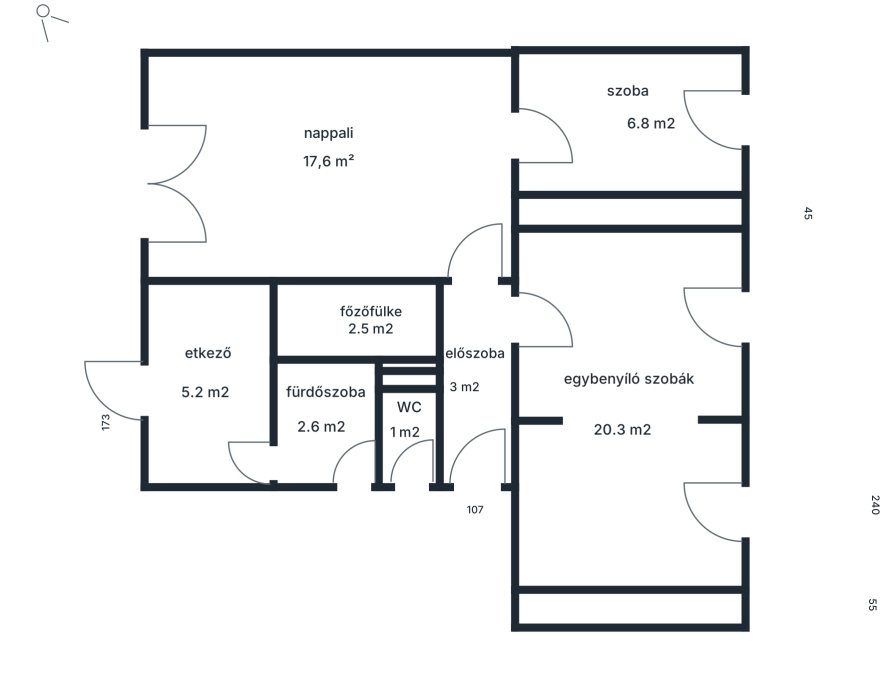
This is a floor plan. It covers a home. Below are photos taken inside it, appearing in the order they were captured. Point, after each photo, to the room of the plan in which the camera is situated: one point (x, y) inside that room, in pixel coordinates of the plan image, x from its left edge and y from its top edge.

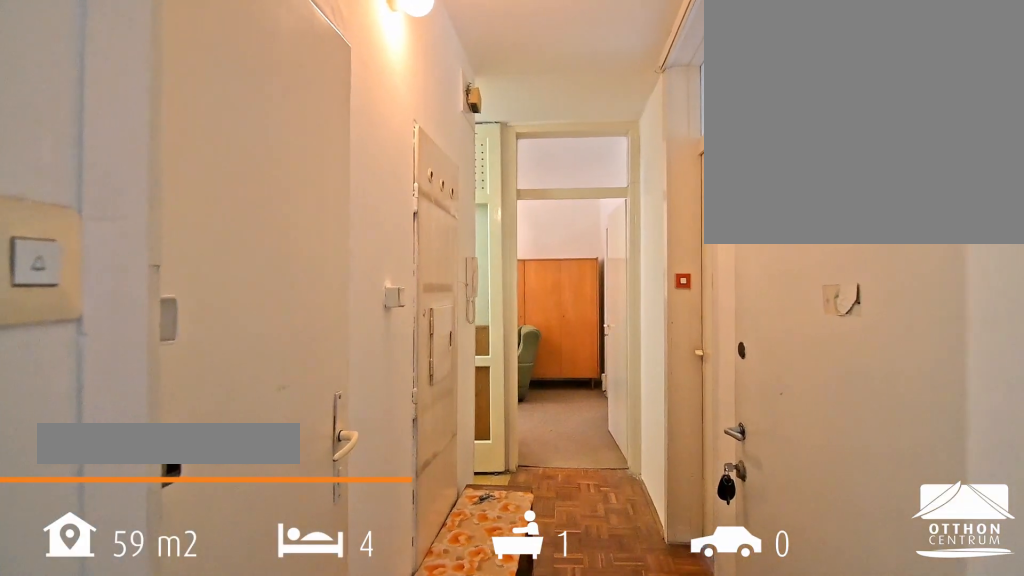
(477, 427)
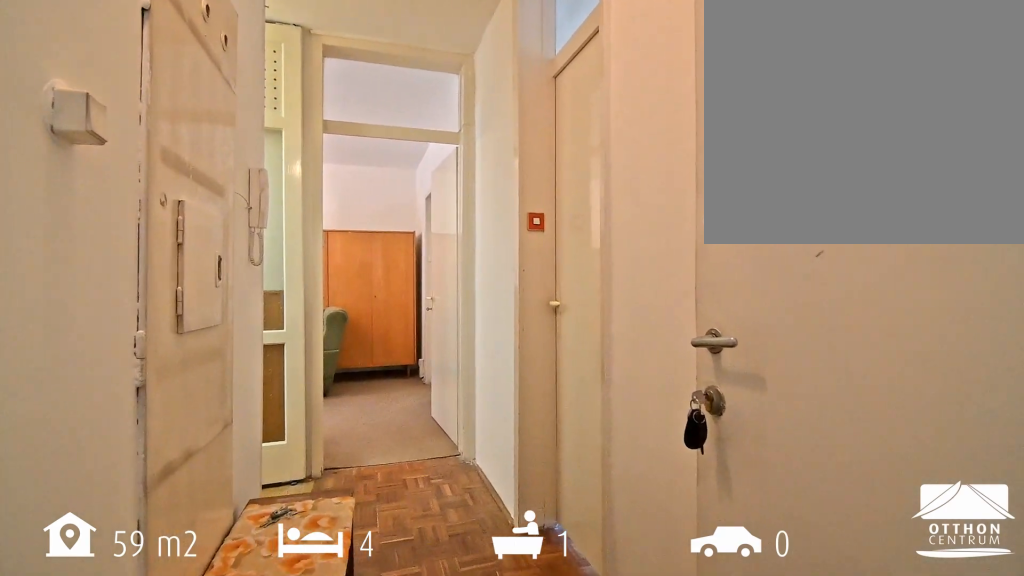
(477, 427)
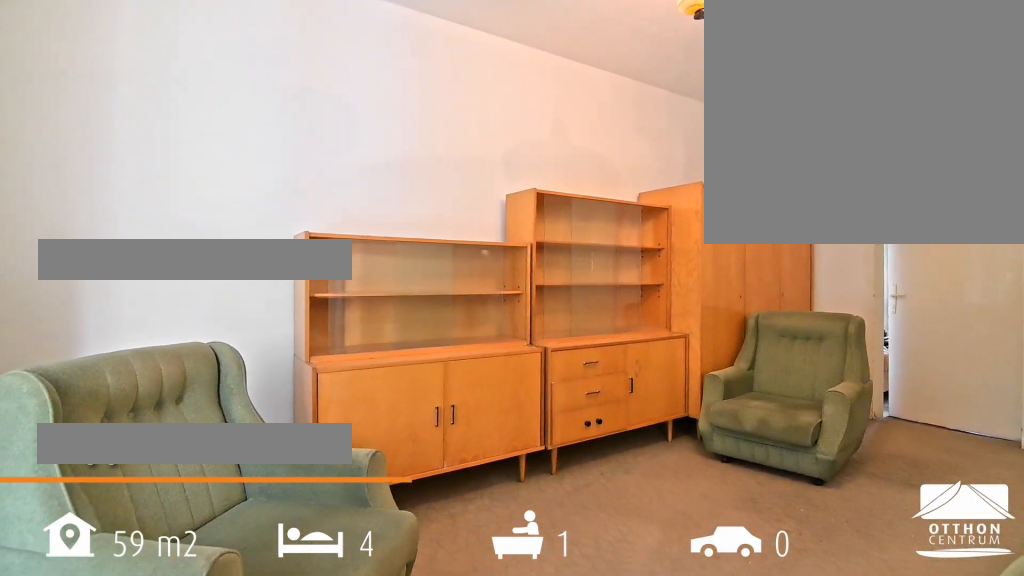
(287, 191)
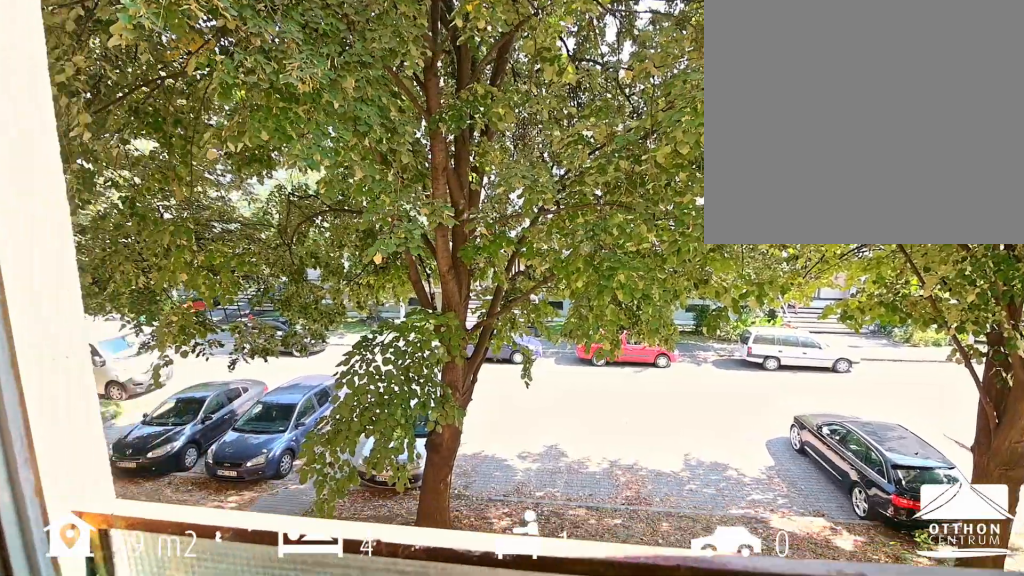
(287, 191)
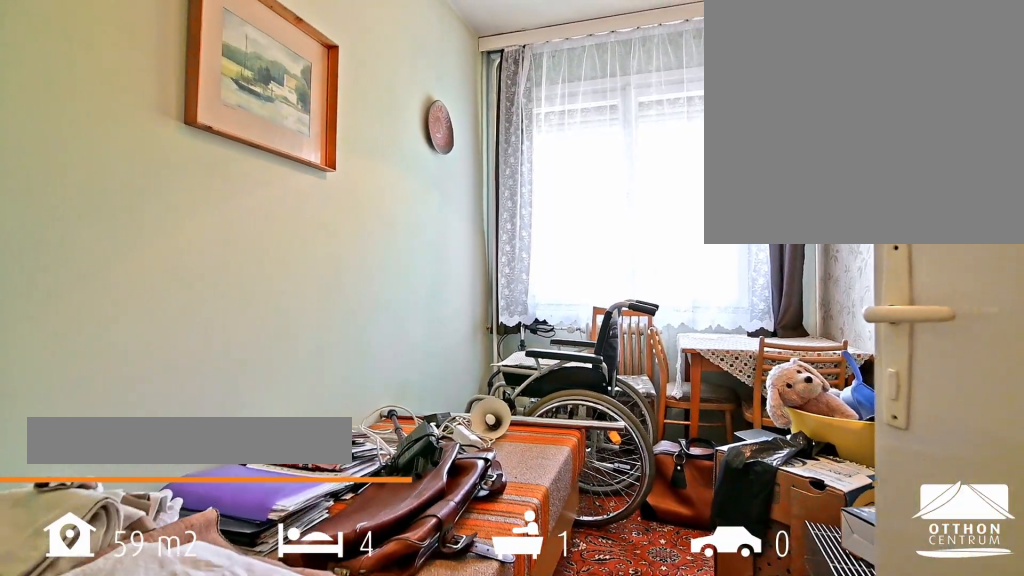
(635, 126)
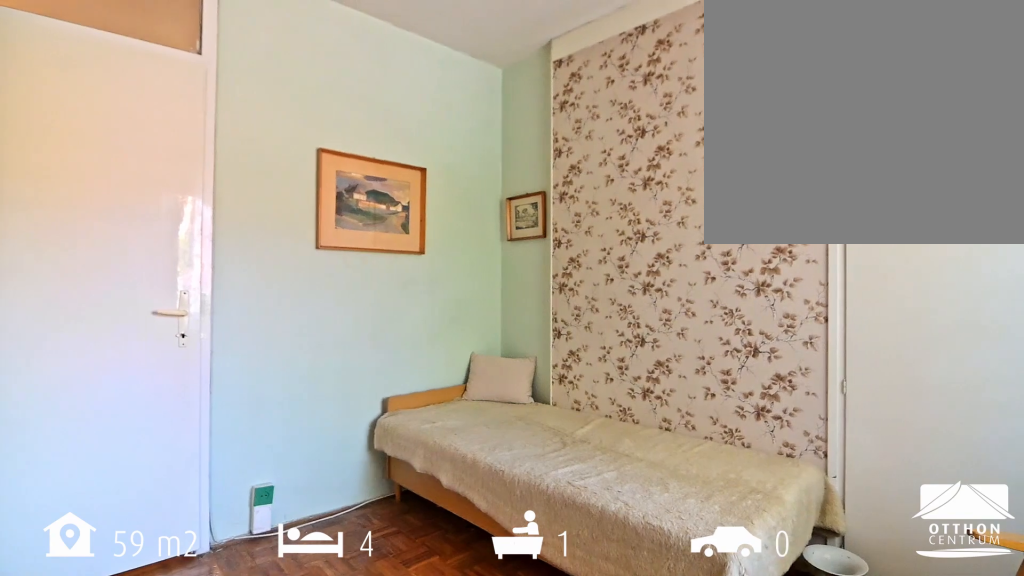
(621, 388)
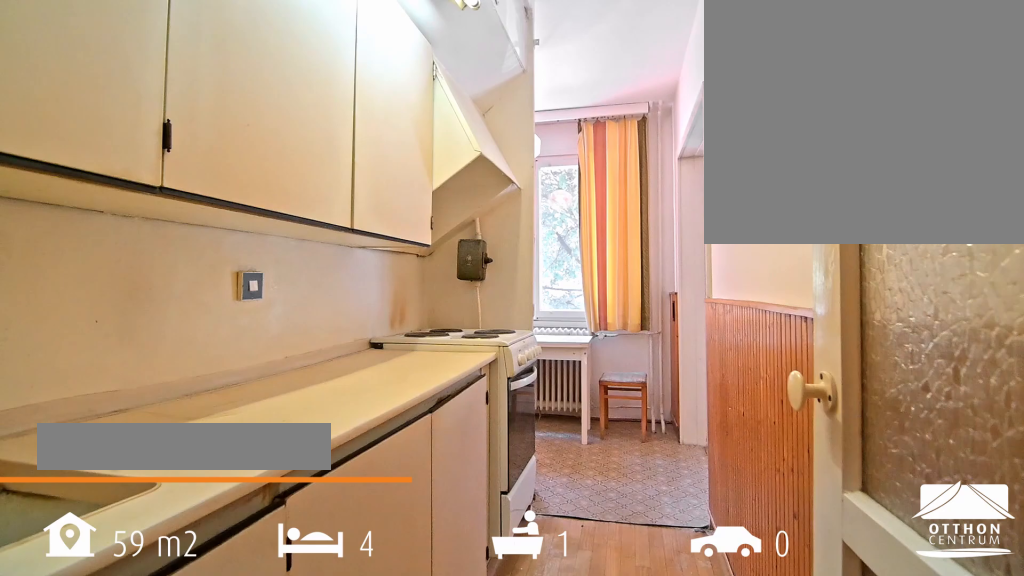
(353, 322)
